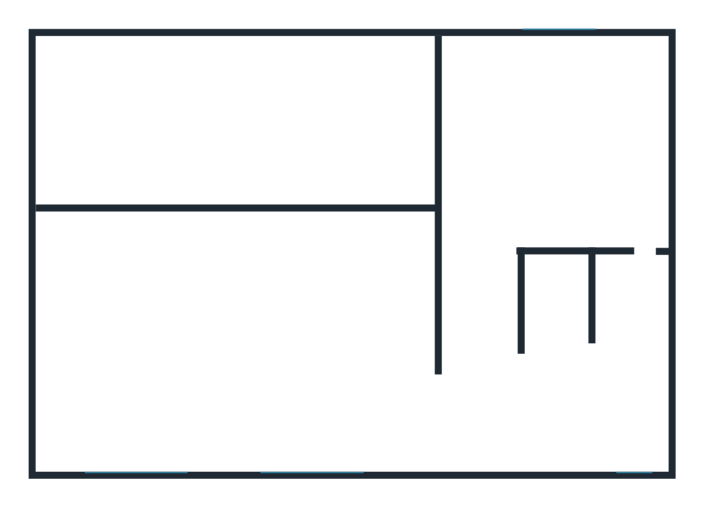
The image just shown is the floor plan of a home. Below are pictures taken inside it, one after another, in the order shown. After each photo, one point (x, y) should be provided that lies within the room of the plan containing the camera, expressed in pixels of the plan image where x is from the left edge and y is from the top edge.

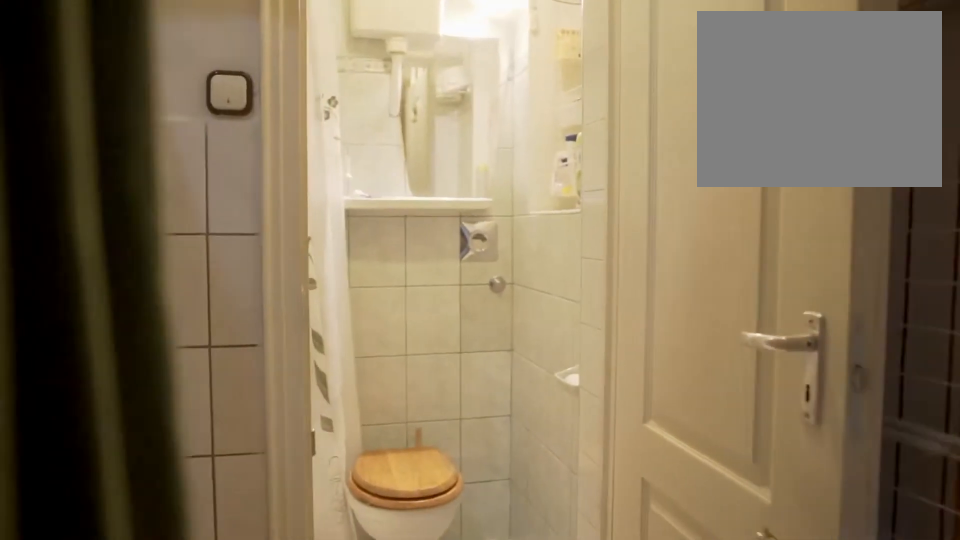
(506, 195)
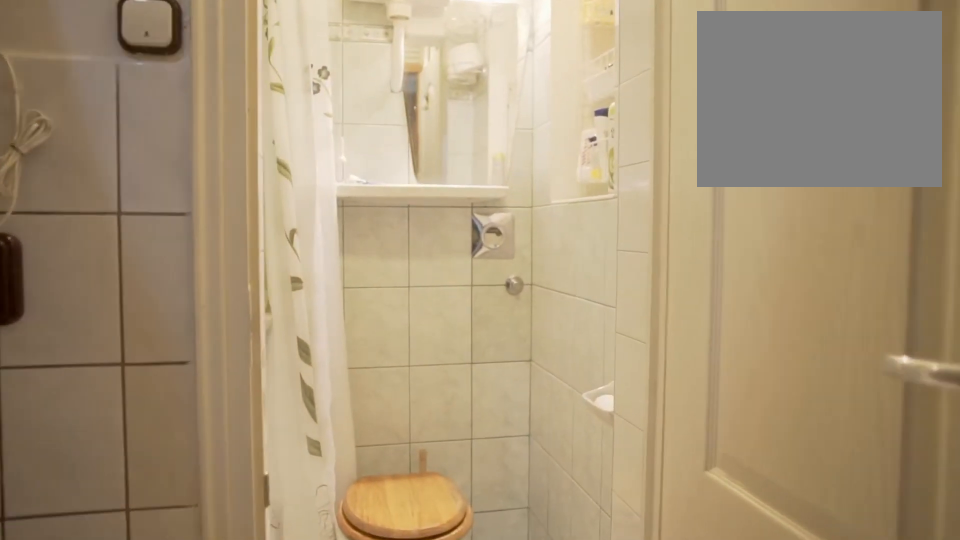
(511, 208)
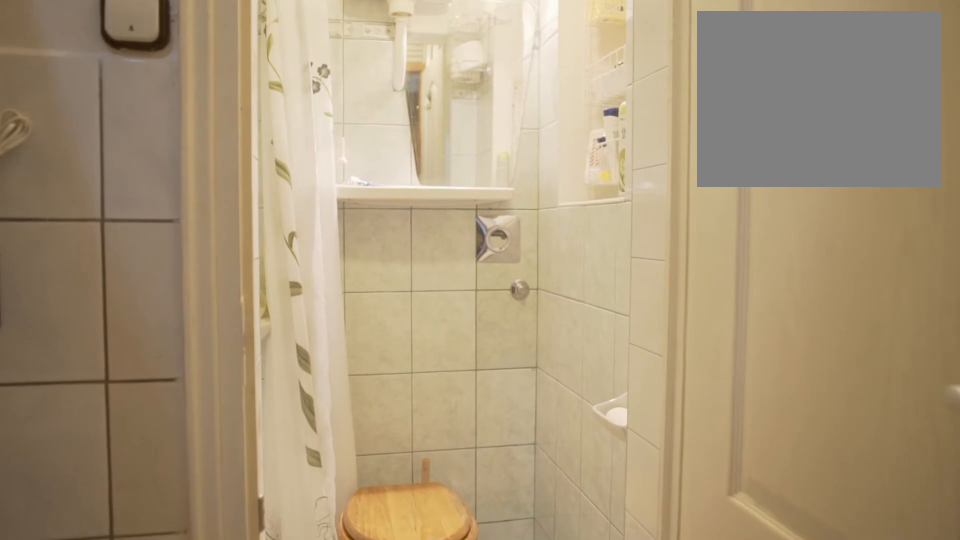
(515, 221)
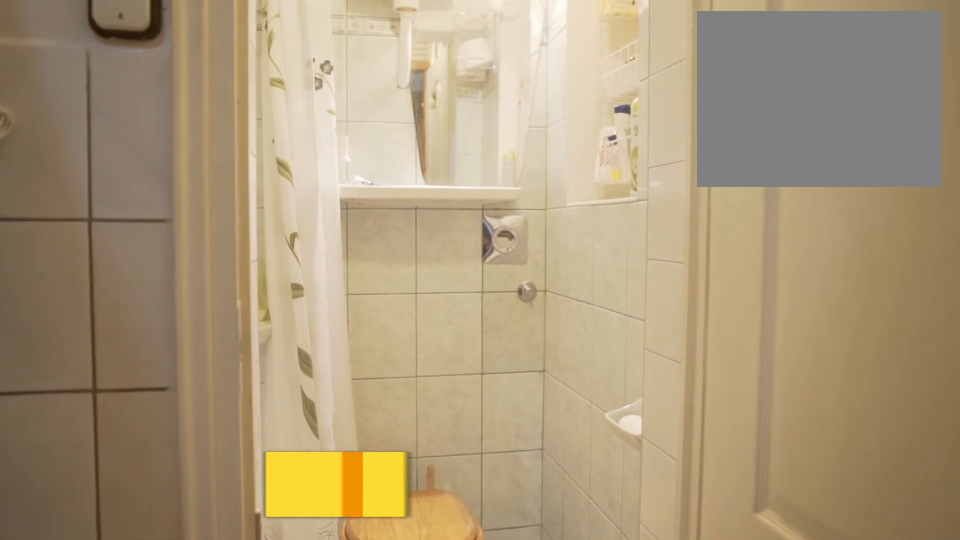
(519, 235)
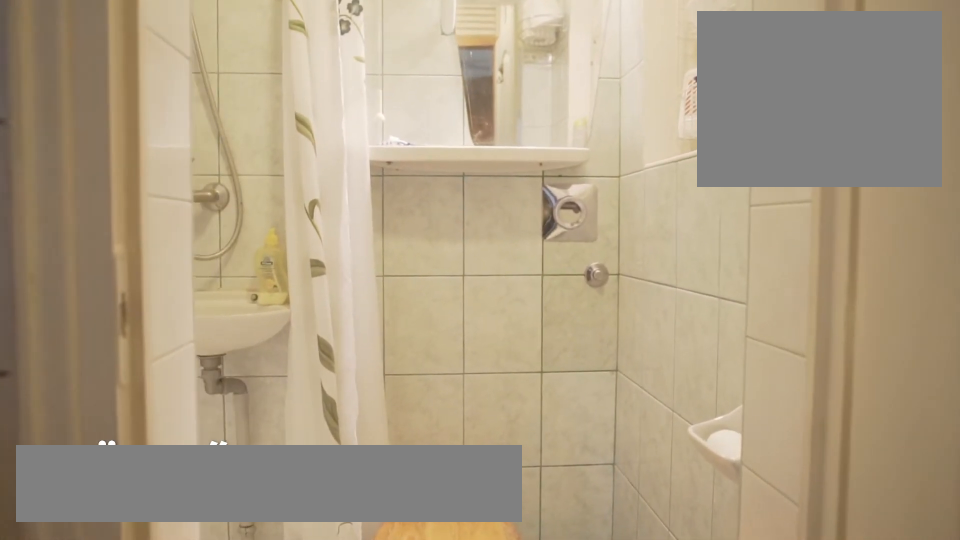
(543, 318)
